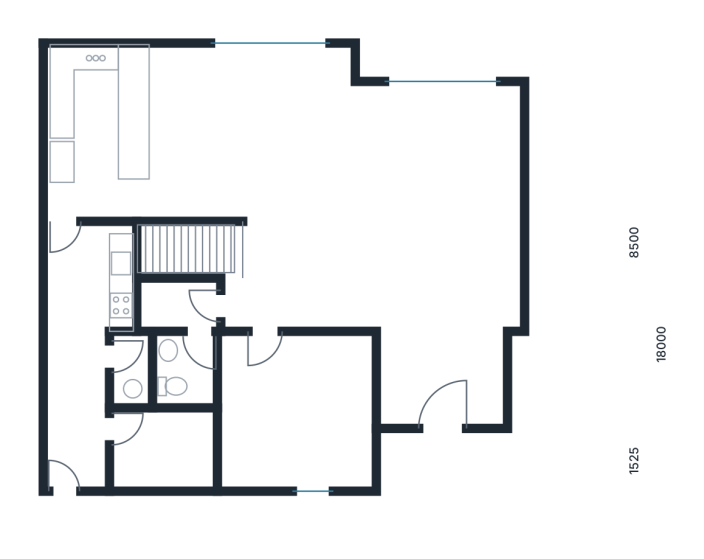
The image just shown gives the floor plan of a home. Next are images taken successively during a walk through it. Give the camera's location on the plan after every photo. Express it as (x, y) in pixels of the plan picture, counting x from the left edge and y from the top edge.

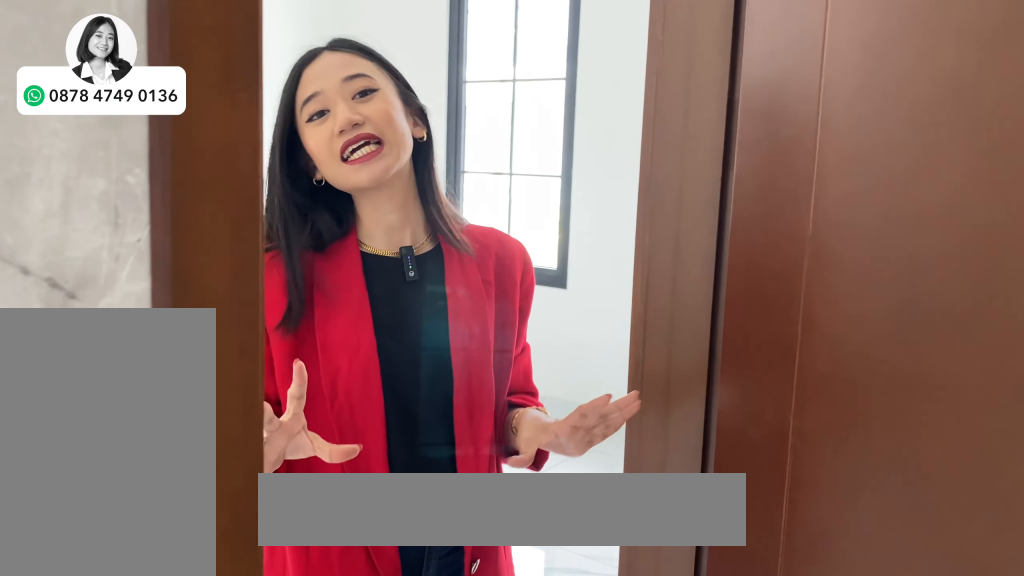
(309, 382)
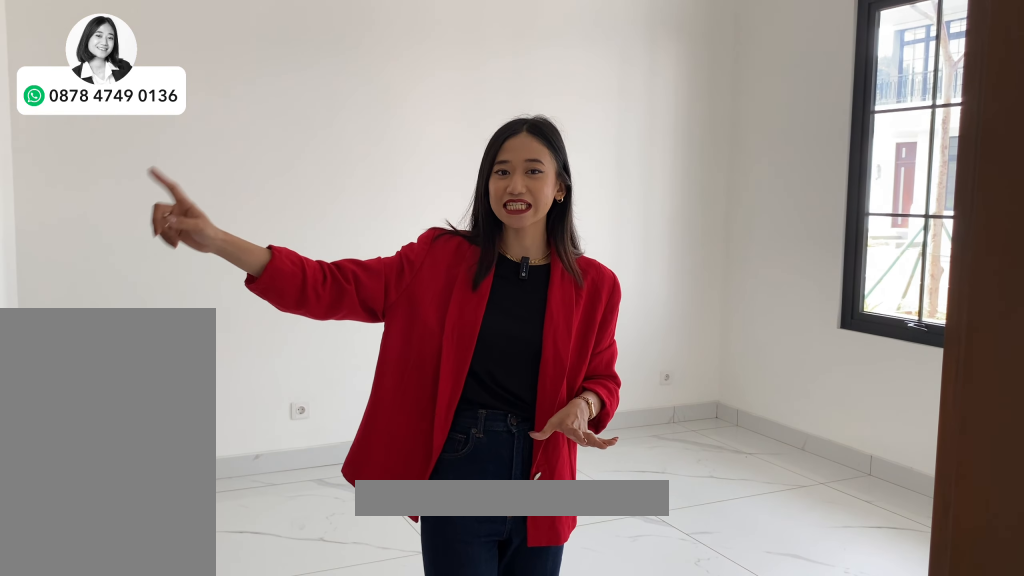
(309, 382)
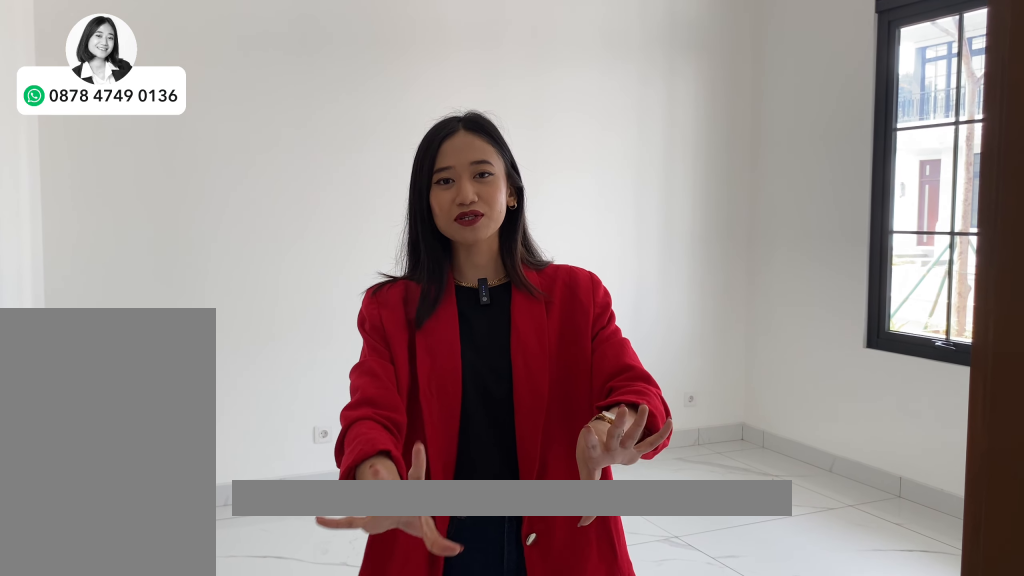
(309, 382)
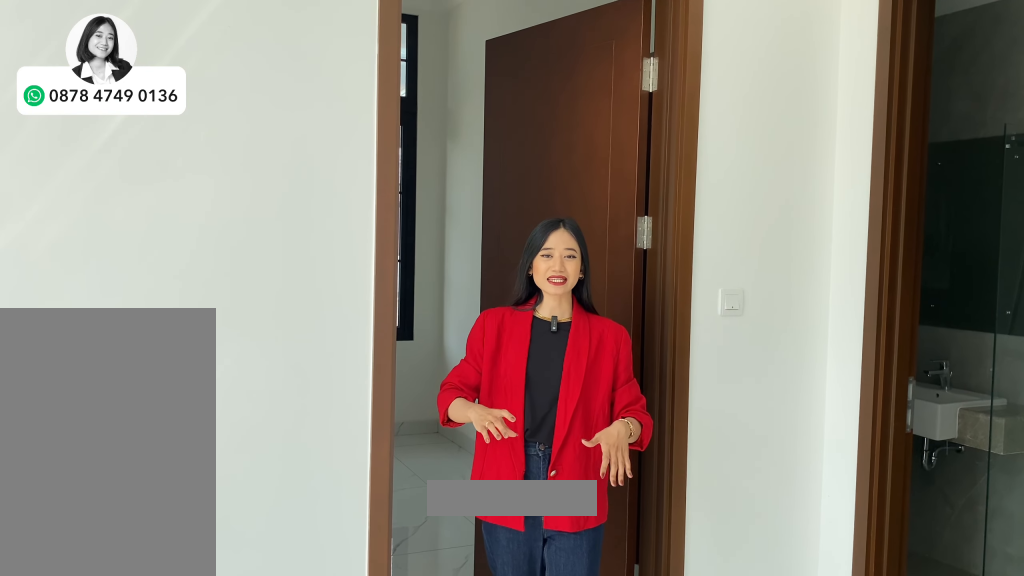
(284, 302)
